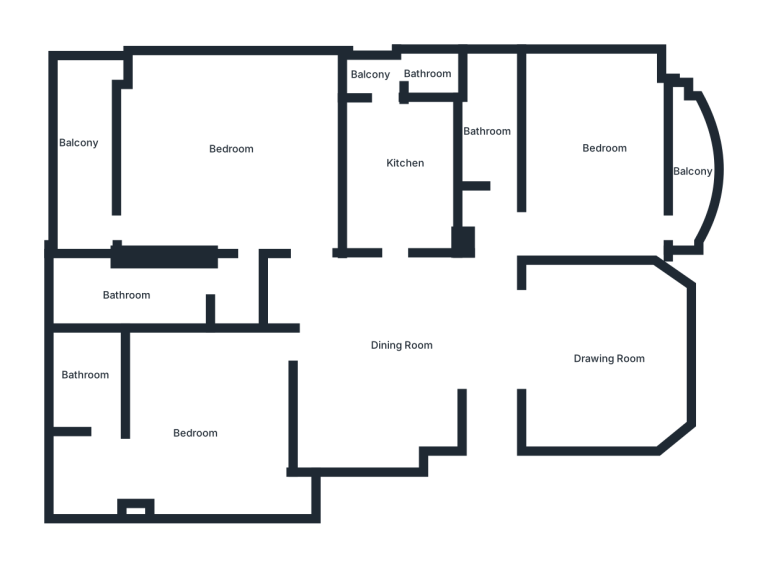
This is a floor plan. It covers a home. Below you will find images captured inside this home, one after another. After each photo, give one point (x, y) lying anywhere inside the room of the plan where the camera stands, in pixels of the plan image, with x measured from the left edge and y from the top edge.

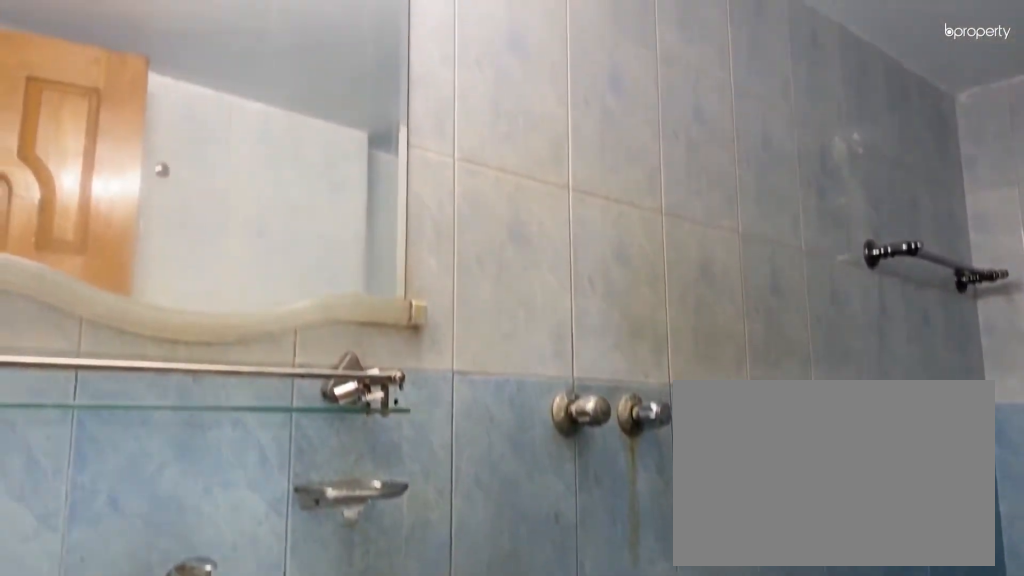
(132, 294)
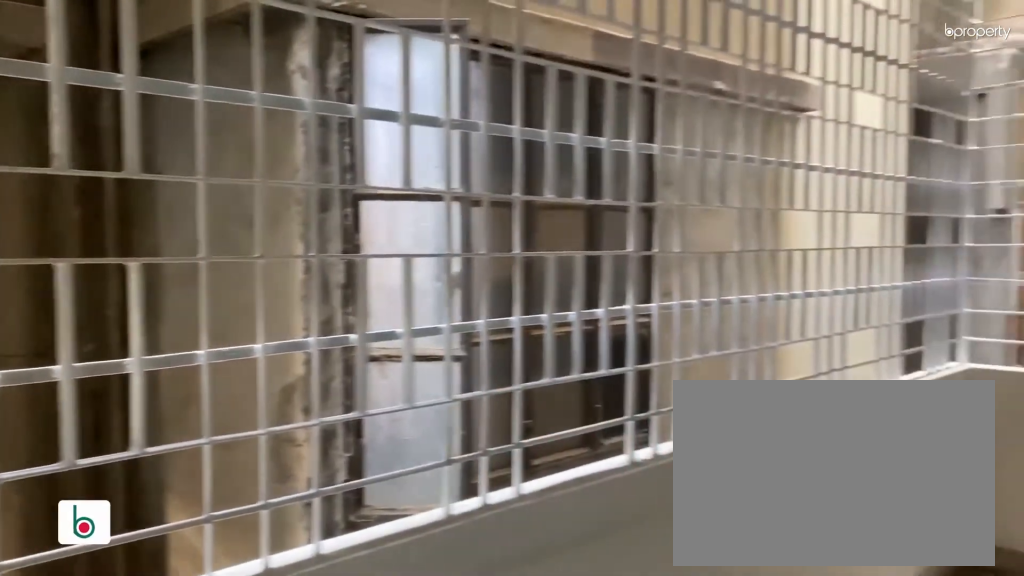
(81, 138)
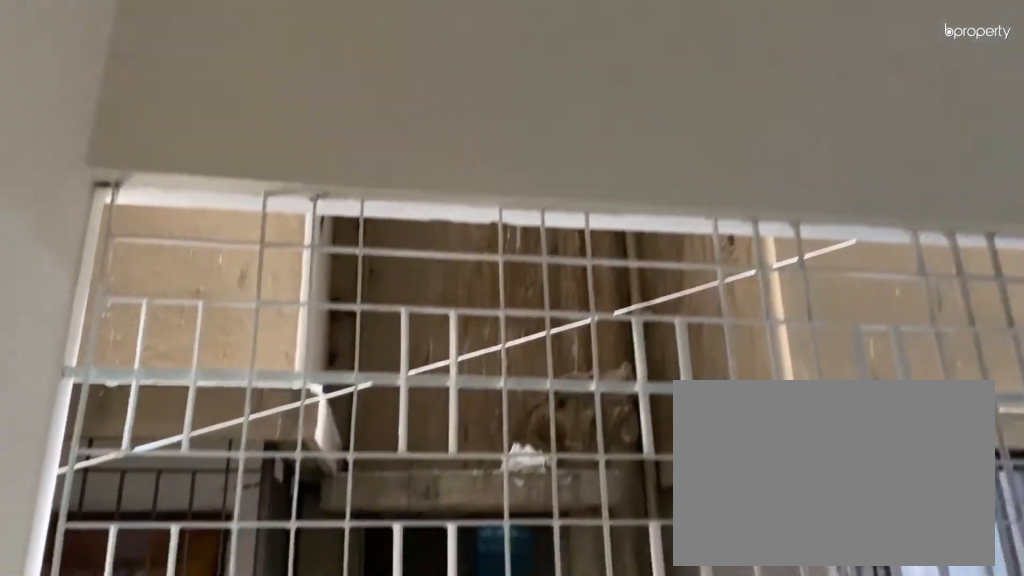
(81, 138)
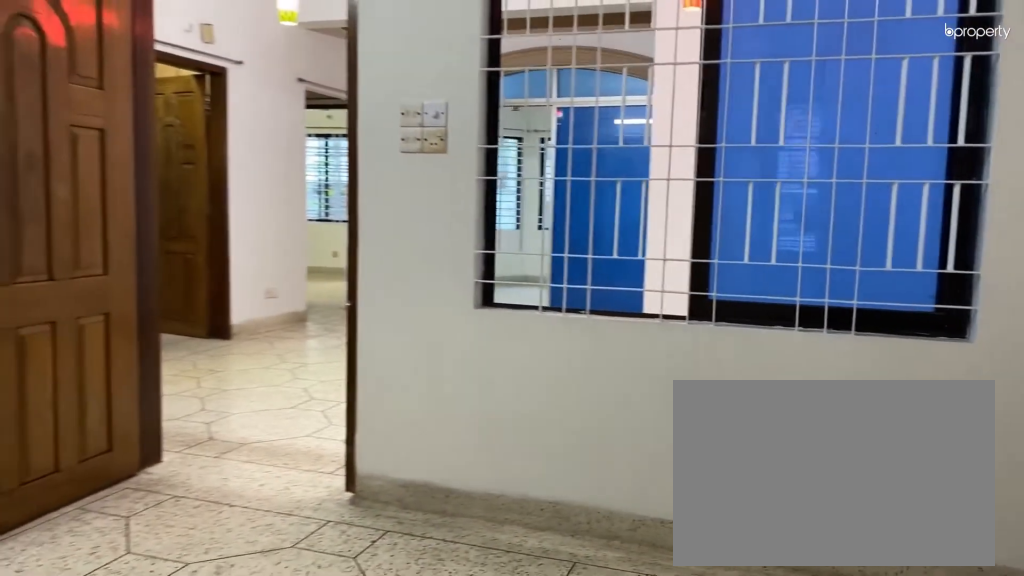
(208, 436)
